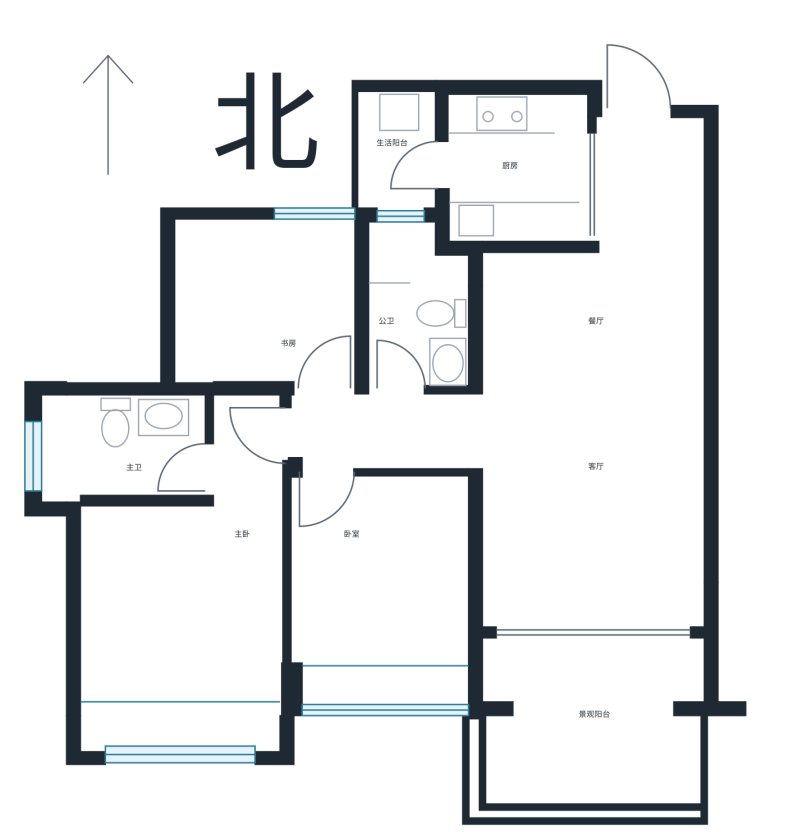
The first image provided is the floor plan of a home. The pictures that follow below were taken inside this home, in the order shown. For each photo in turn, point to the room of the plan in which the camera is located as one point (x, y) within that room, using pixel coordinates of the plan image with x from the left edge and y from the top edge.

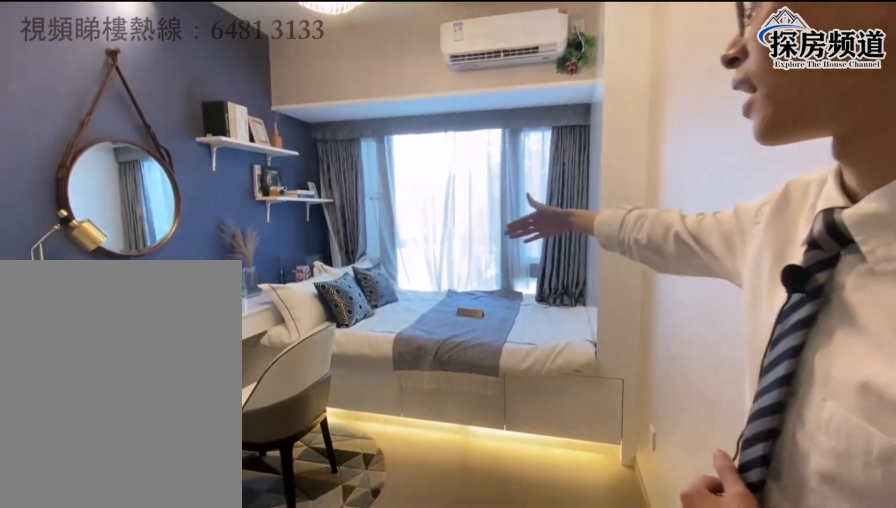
(389, 580)
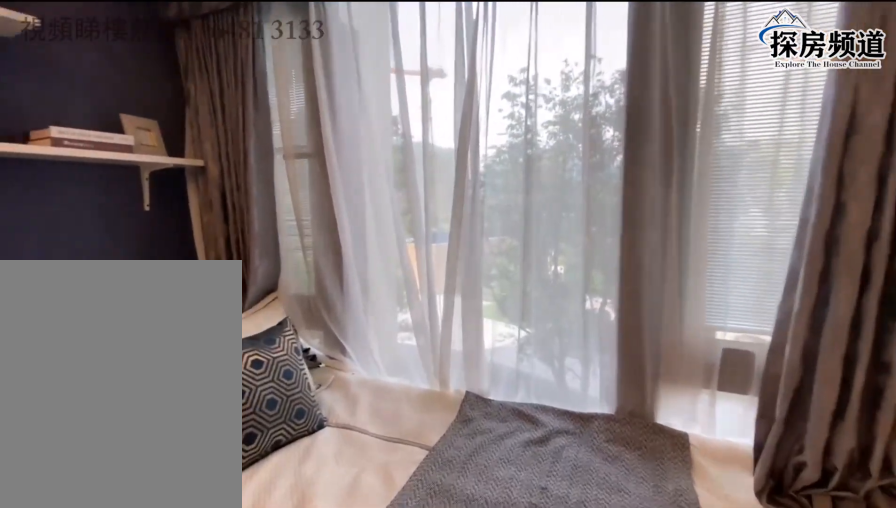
(389, 580)
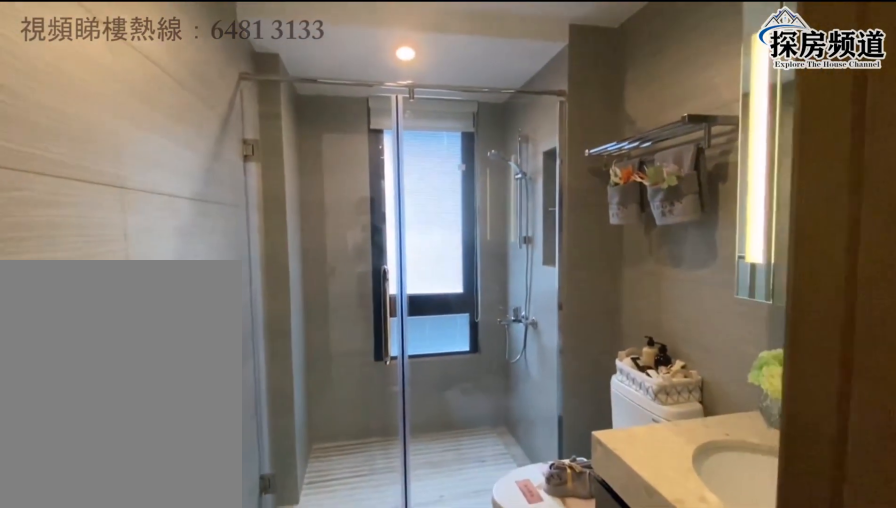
(127, 438)
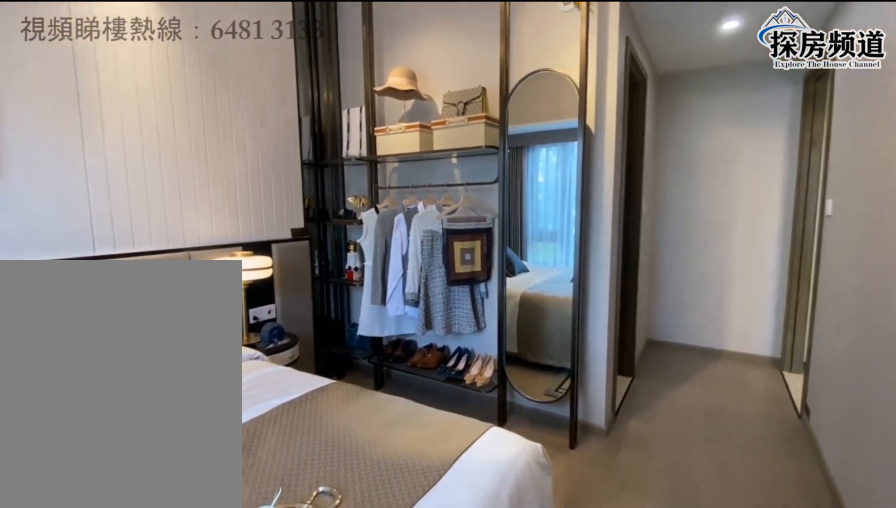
(161, 636)
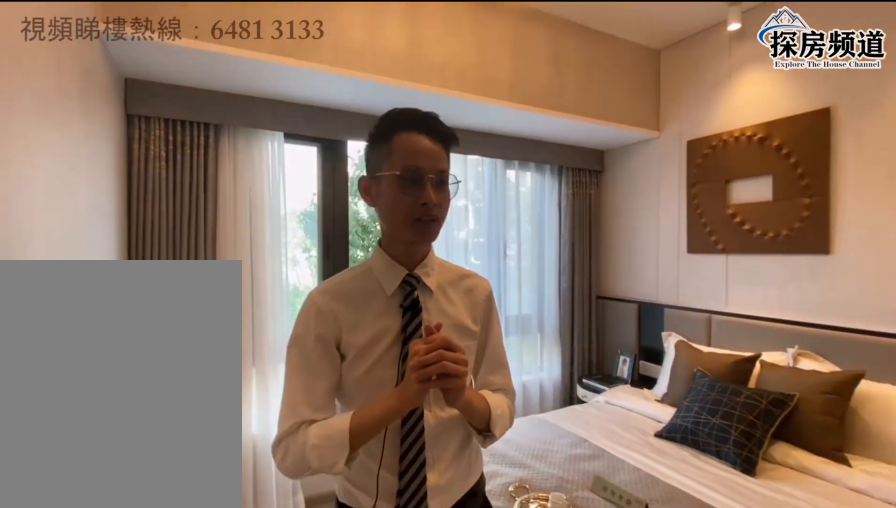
(164, 634)
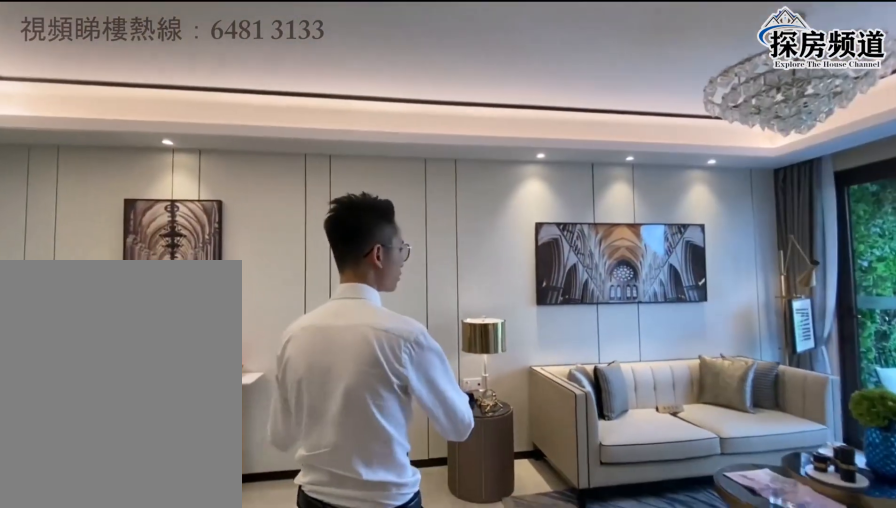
(615, 381)
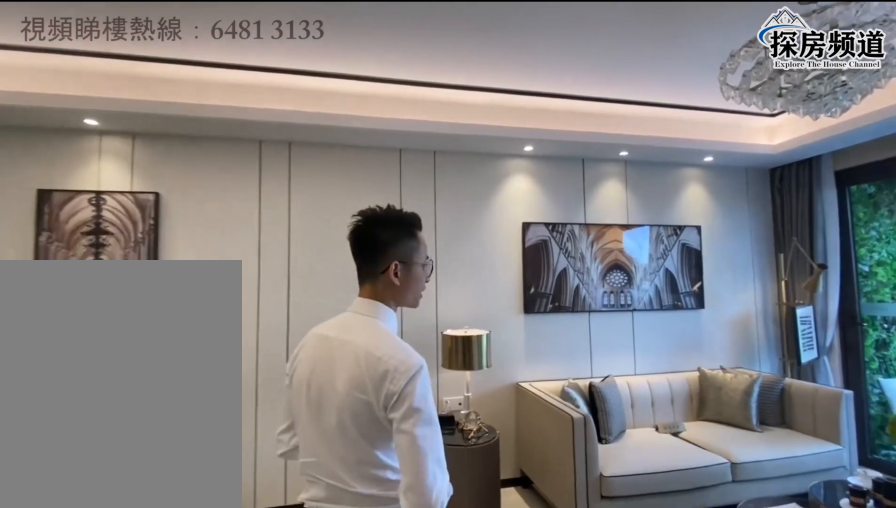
(614, 400)
